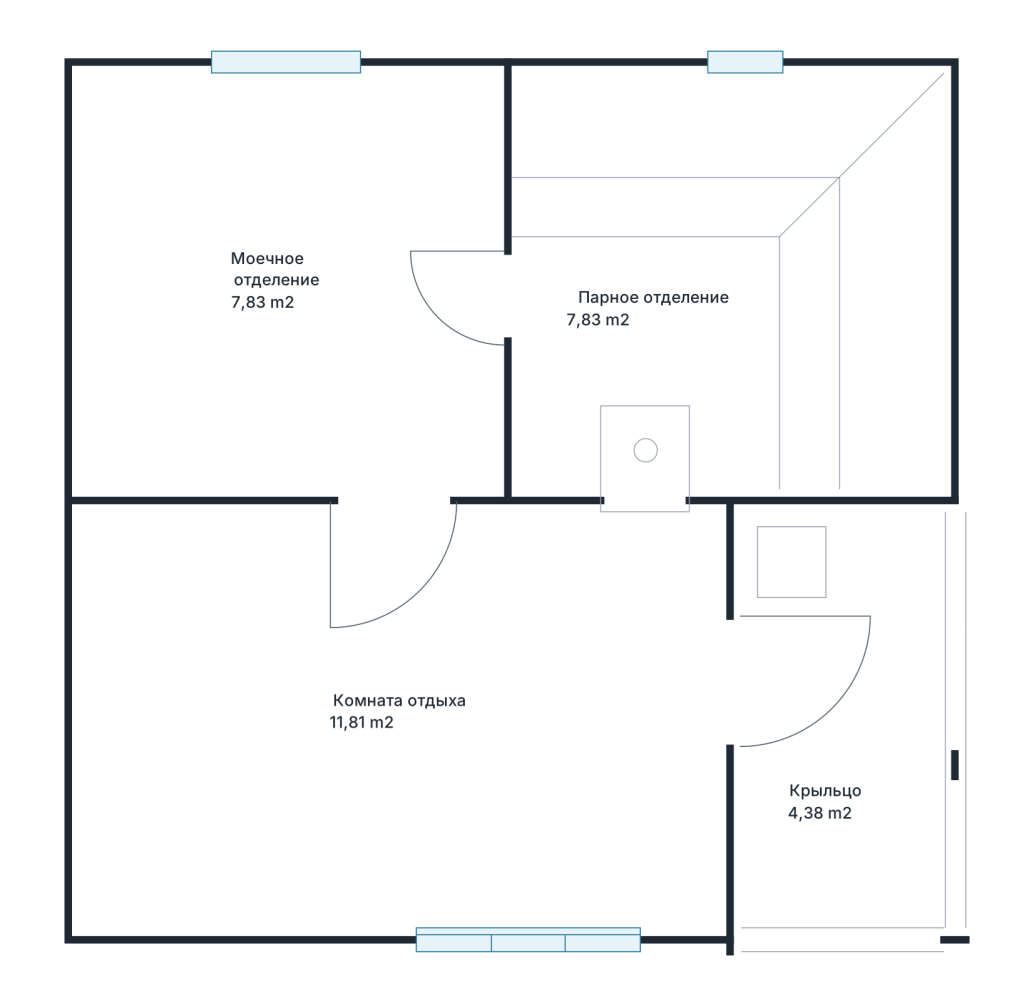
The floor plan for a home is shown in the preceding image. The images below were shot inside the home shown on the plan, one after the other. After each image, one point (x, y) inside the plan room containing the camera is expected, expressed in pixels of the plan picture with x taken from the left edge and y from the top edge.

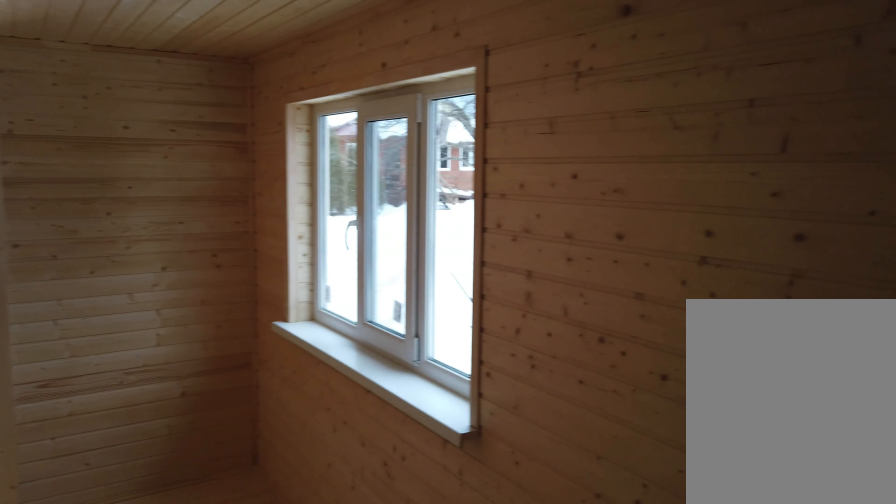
(410, 800)
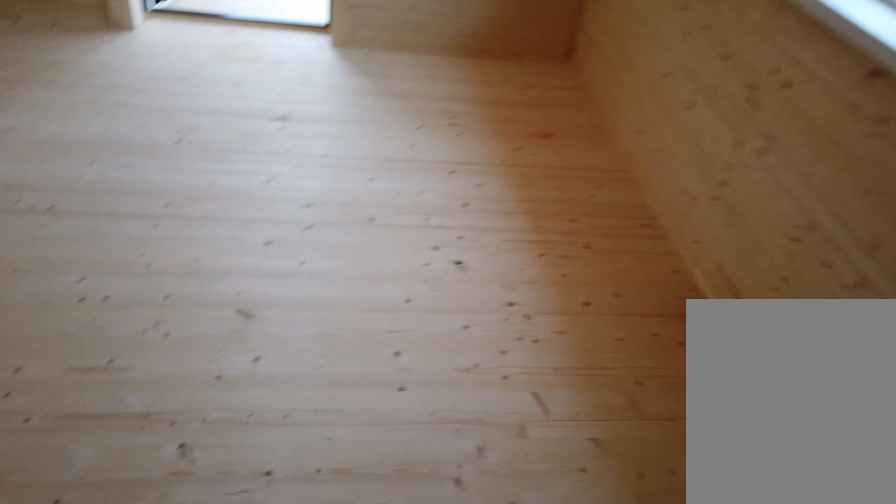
(418, 802)
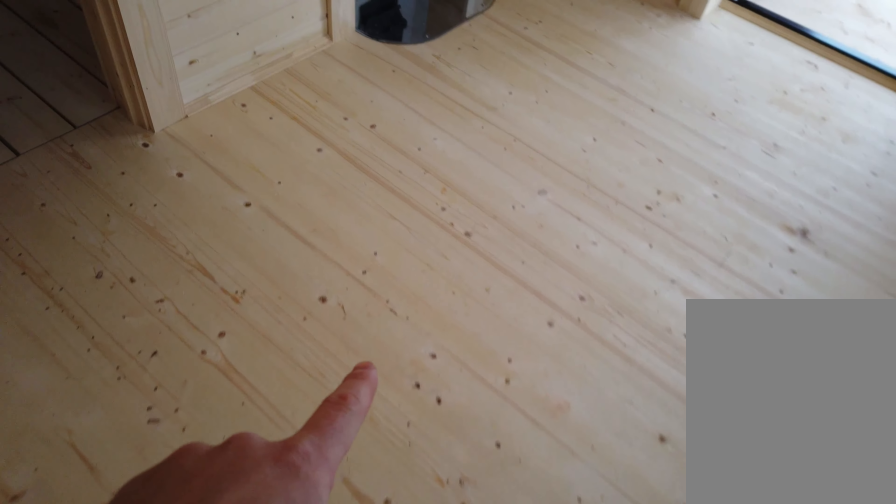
(424, 773)
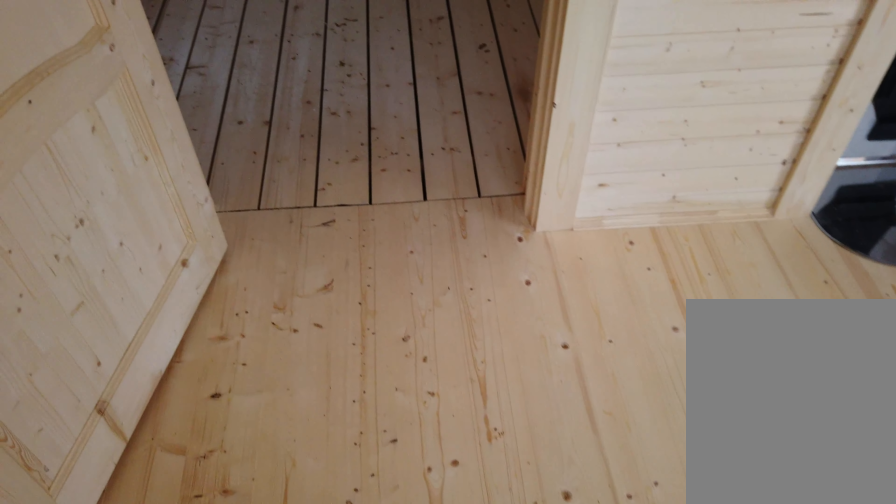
(408, 797)
